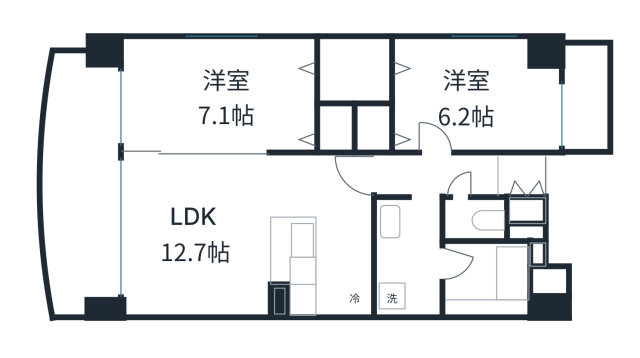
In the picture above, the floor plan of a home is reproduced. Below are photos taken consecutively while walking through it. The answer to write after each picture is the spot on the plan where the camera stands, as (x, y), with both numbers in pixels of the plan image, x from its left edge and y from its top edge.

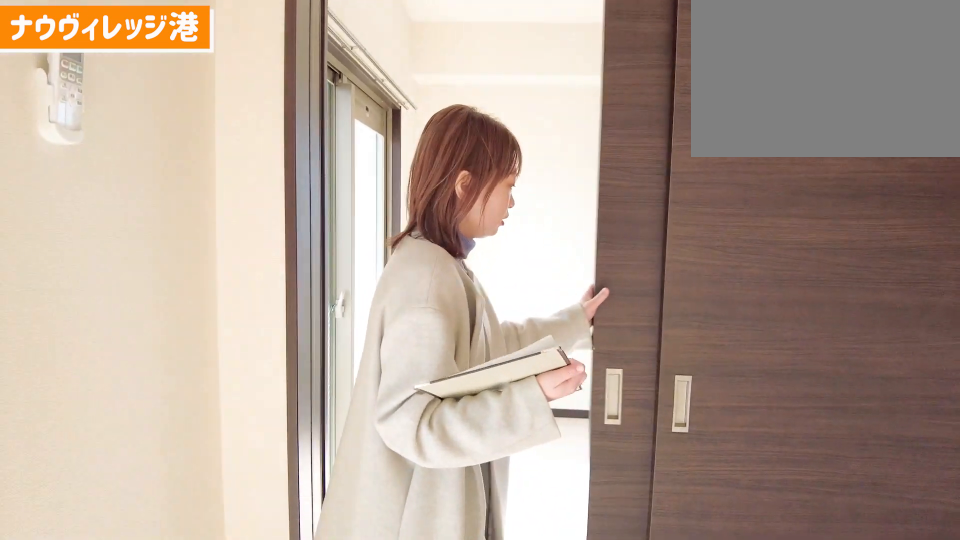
(156, 103)
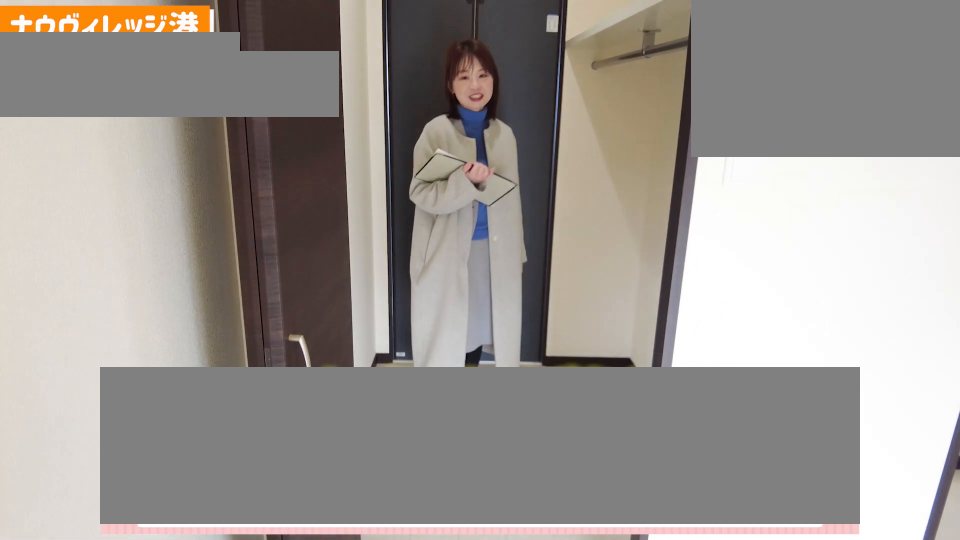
(355, 65)
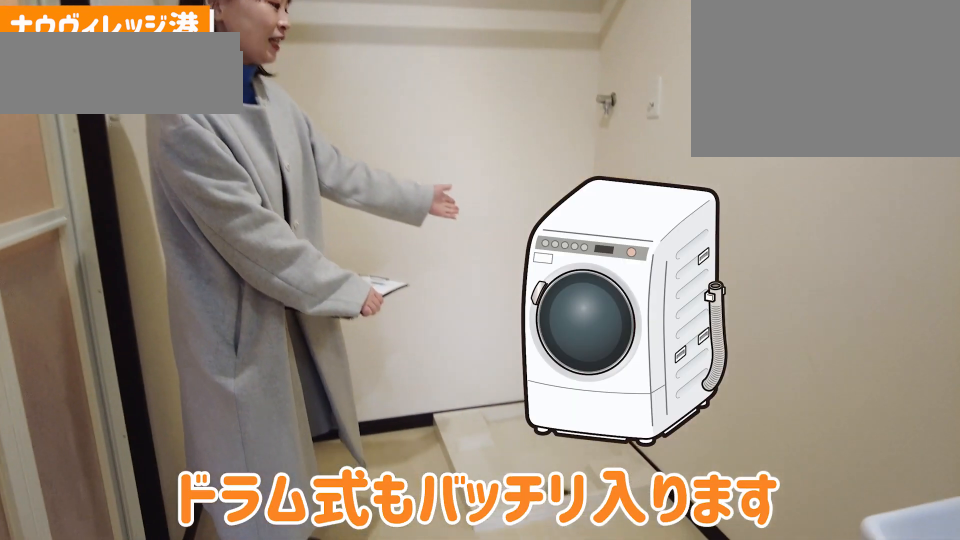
(412, 259)
